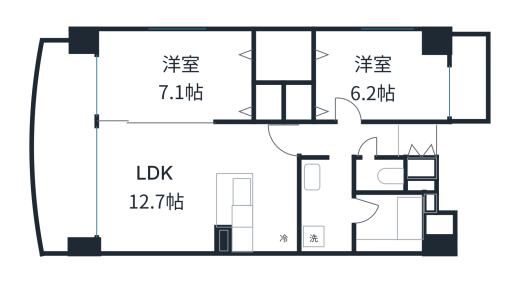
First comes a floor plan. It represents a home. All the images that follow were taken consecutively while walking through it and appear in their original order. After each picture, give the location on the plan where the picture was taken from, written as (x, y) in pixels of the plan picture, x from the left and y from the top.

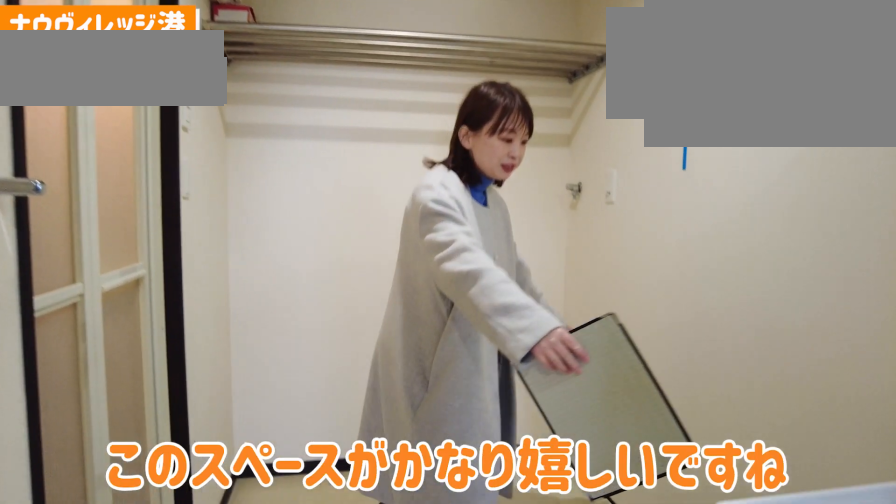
(329, 207)
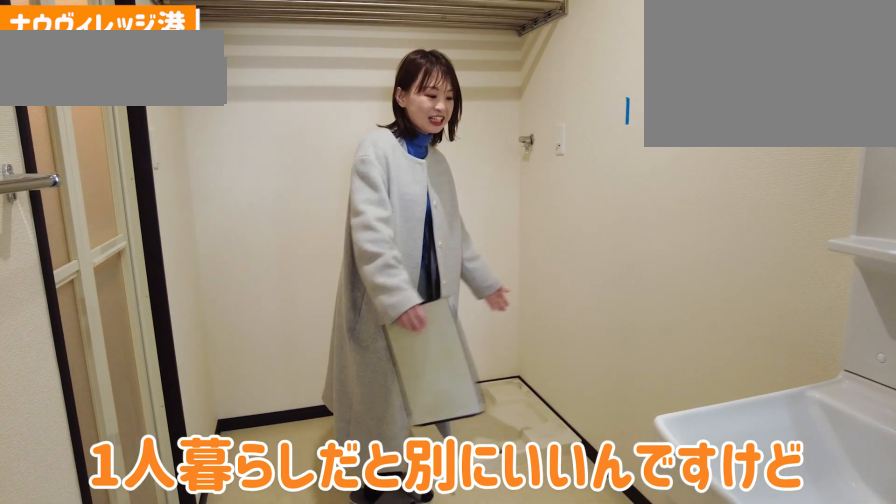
(329, 207)
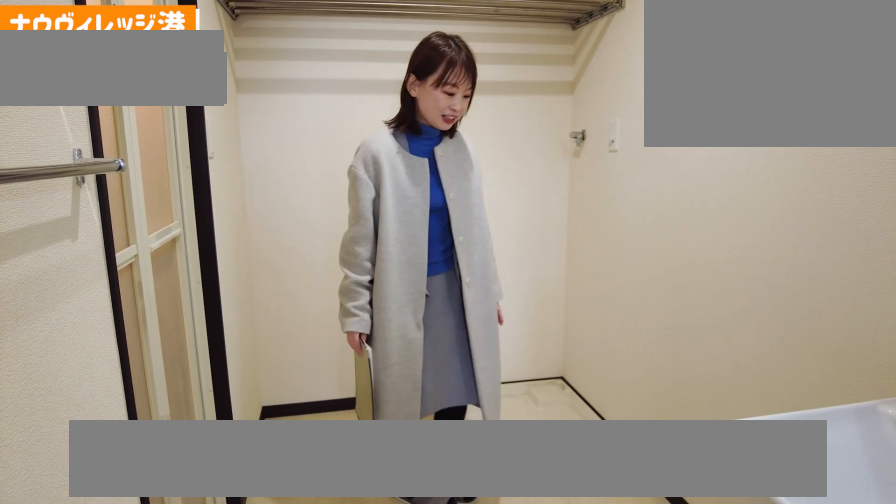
(329, 207)
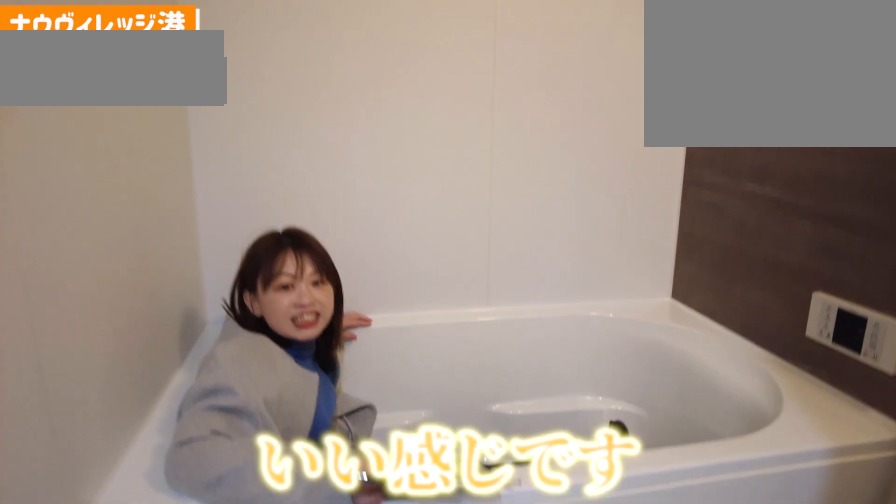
(382, 218)
